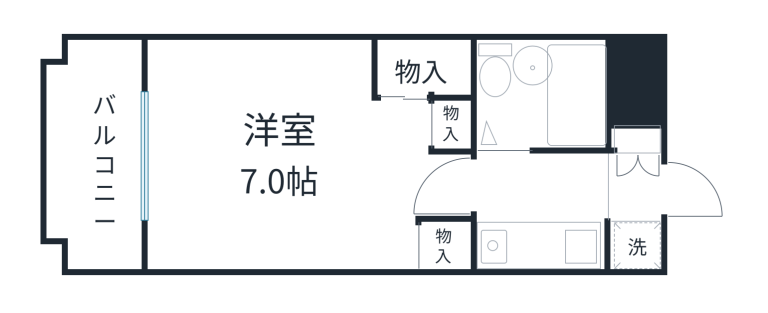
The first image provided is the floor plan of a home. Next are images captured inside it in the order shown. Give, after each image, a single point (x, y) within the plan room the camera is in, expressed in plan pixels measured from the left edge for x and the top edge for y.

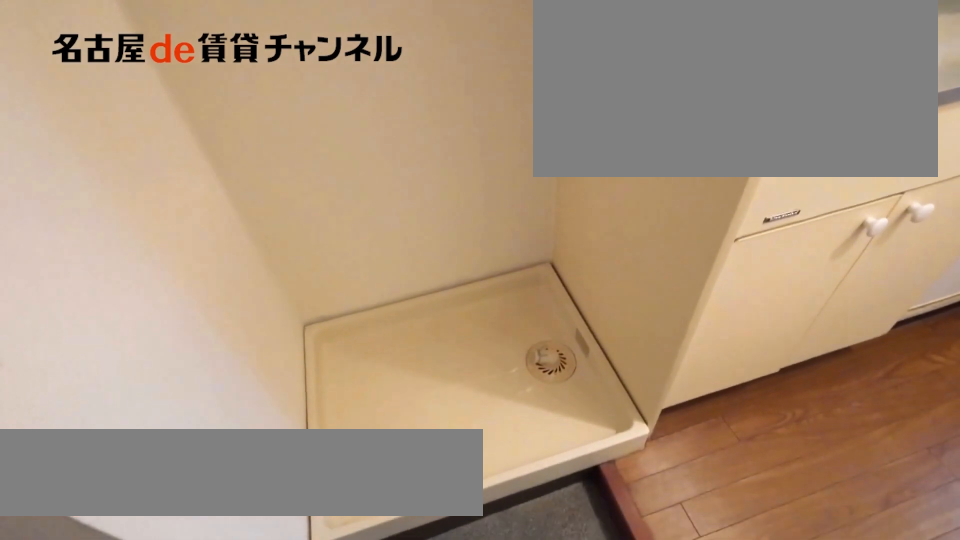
(634, 244)
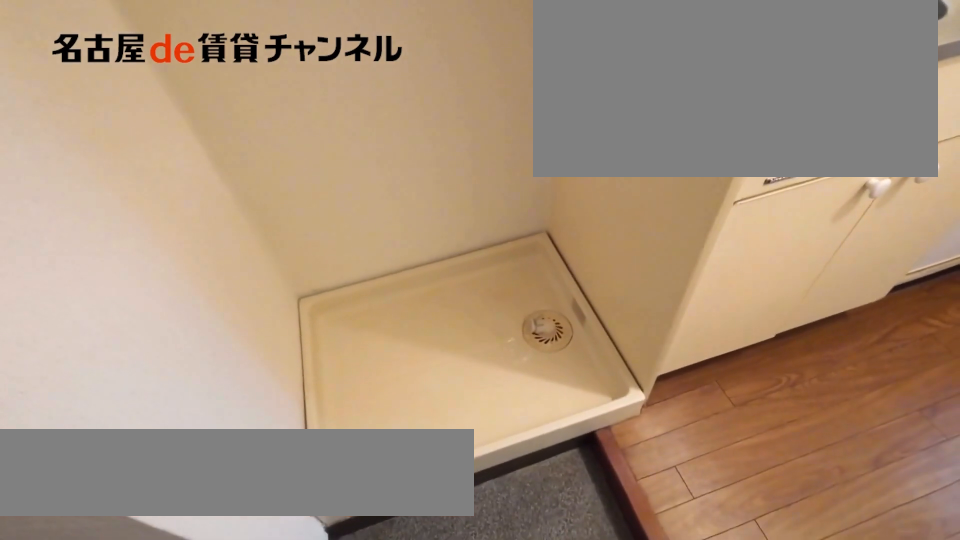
(634, 244)
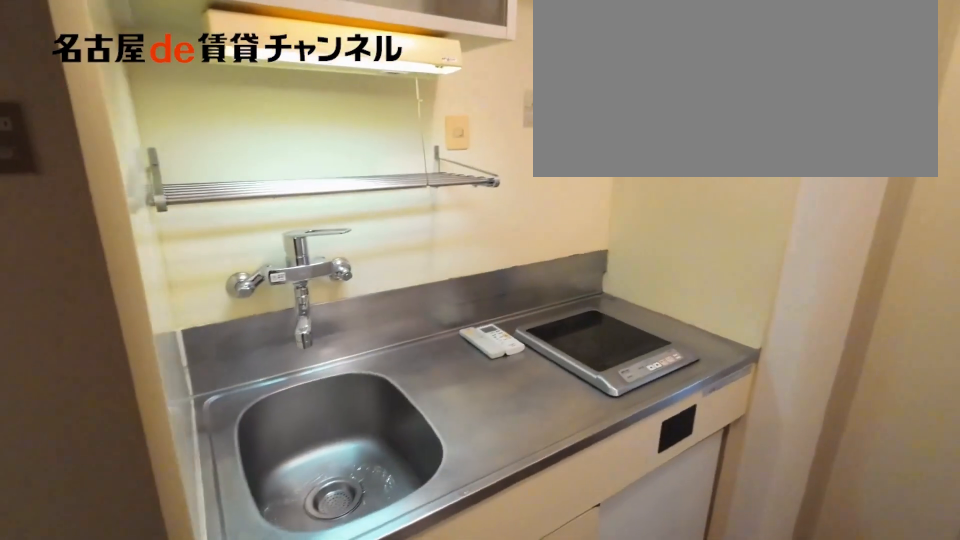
(538, 247)
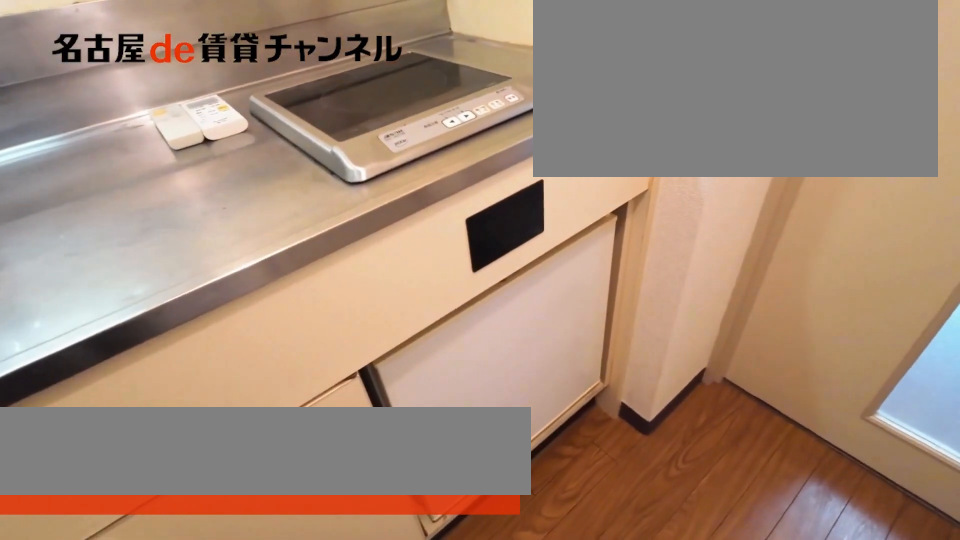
(538, 247)
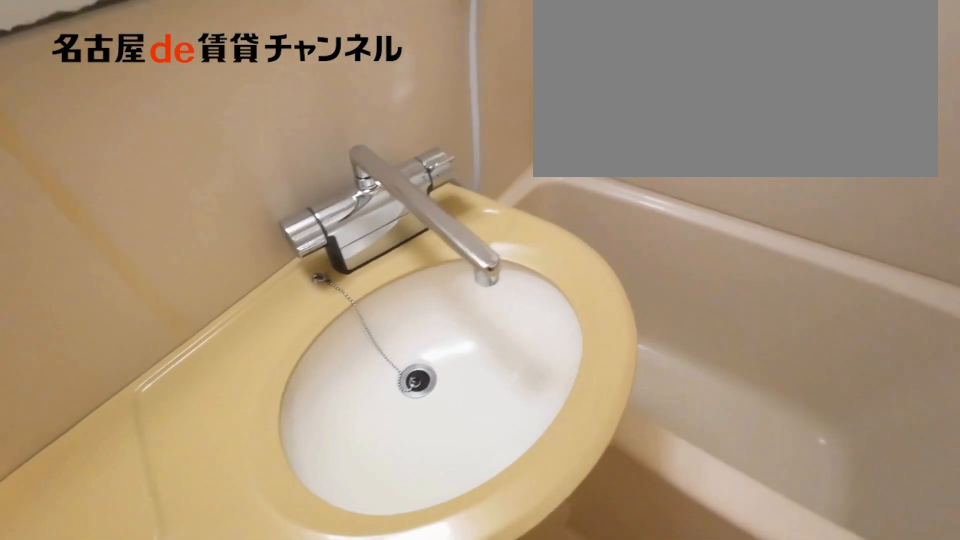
(542, 93)
